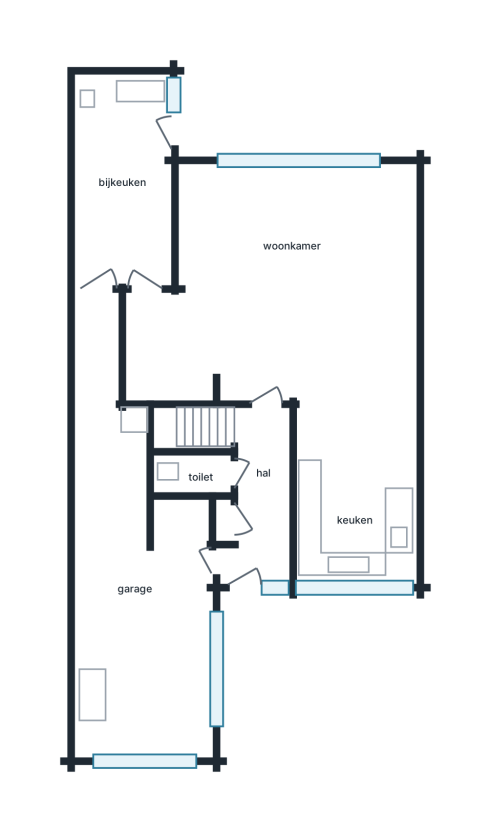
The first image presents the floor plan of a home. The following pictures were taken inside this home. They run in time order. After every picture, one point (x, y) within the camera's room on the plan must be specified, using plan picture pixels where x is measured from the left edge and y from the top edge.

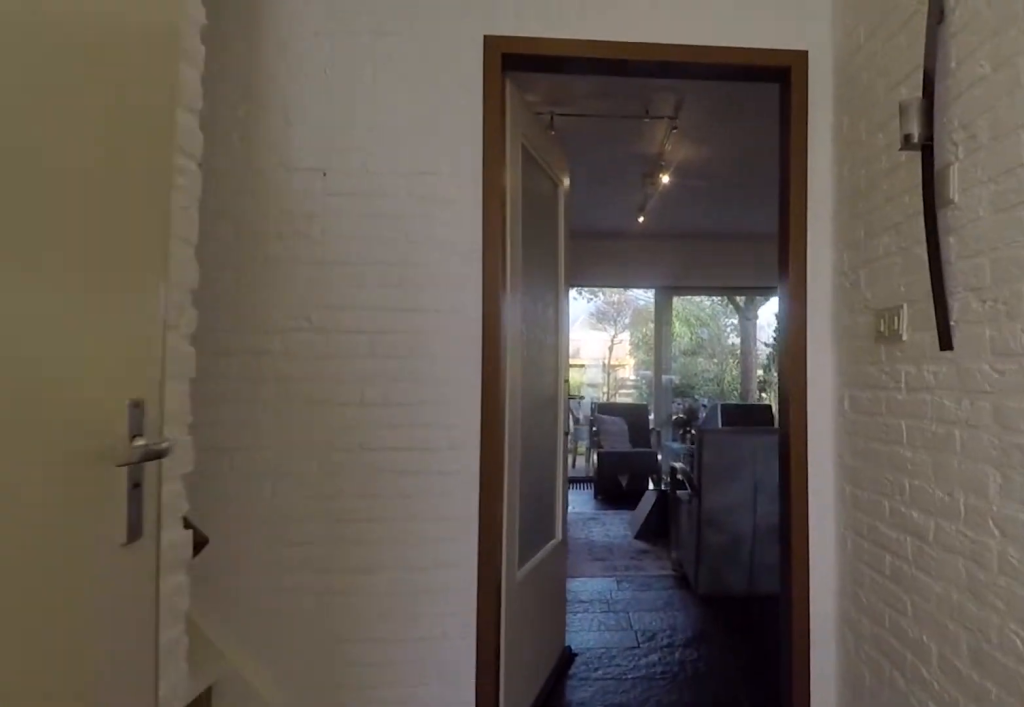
(259, 496)
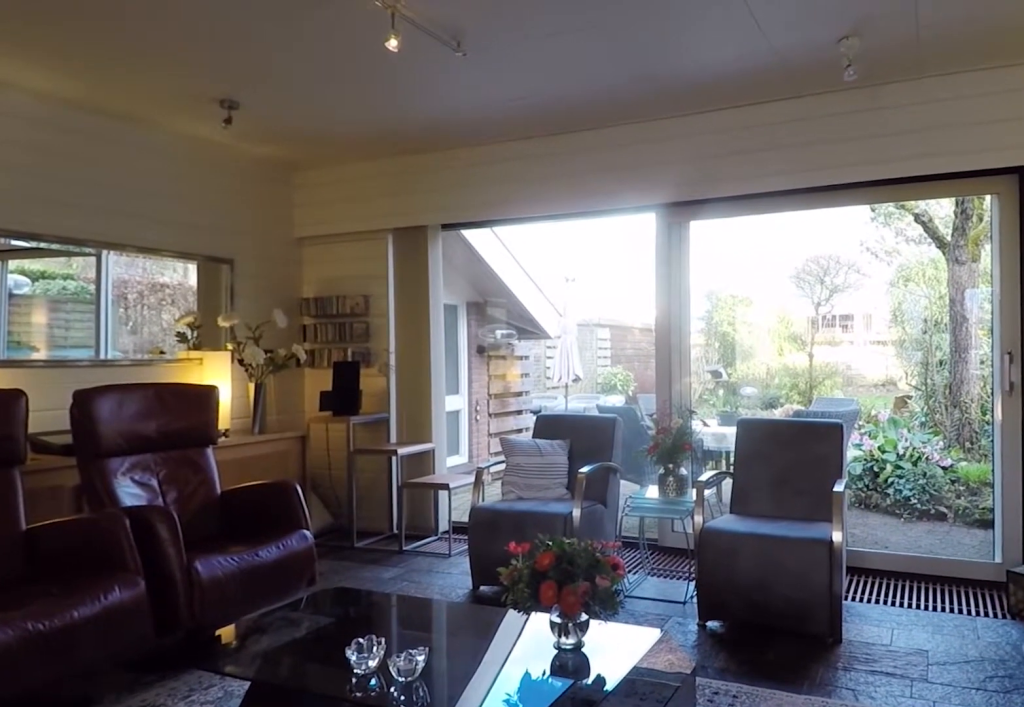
(207, 326)
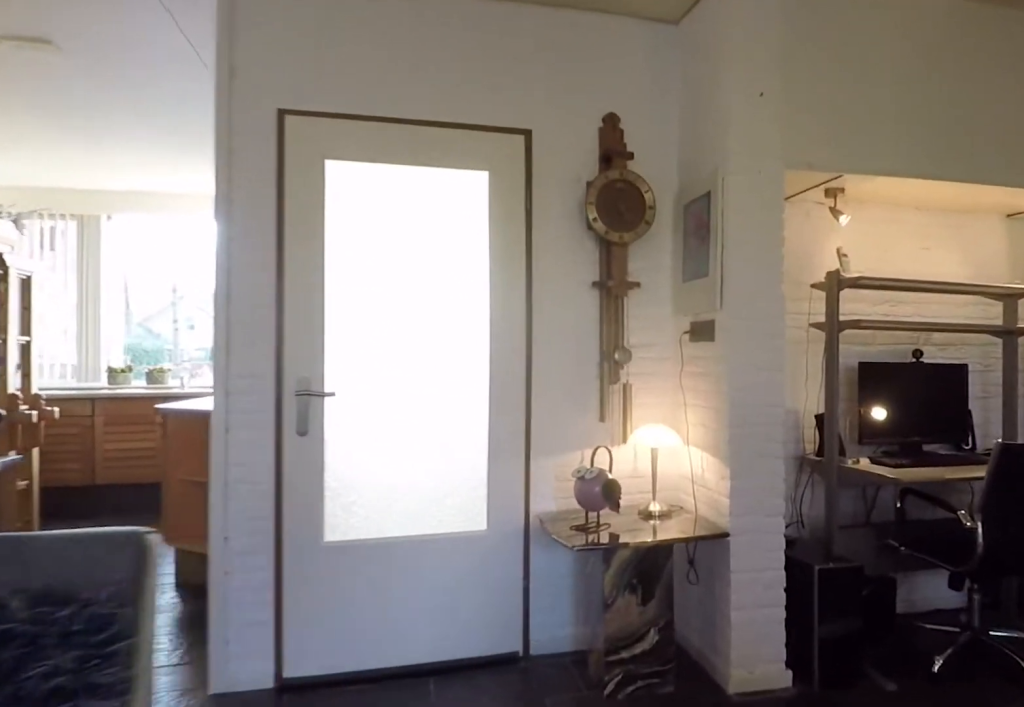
(212, 314)
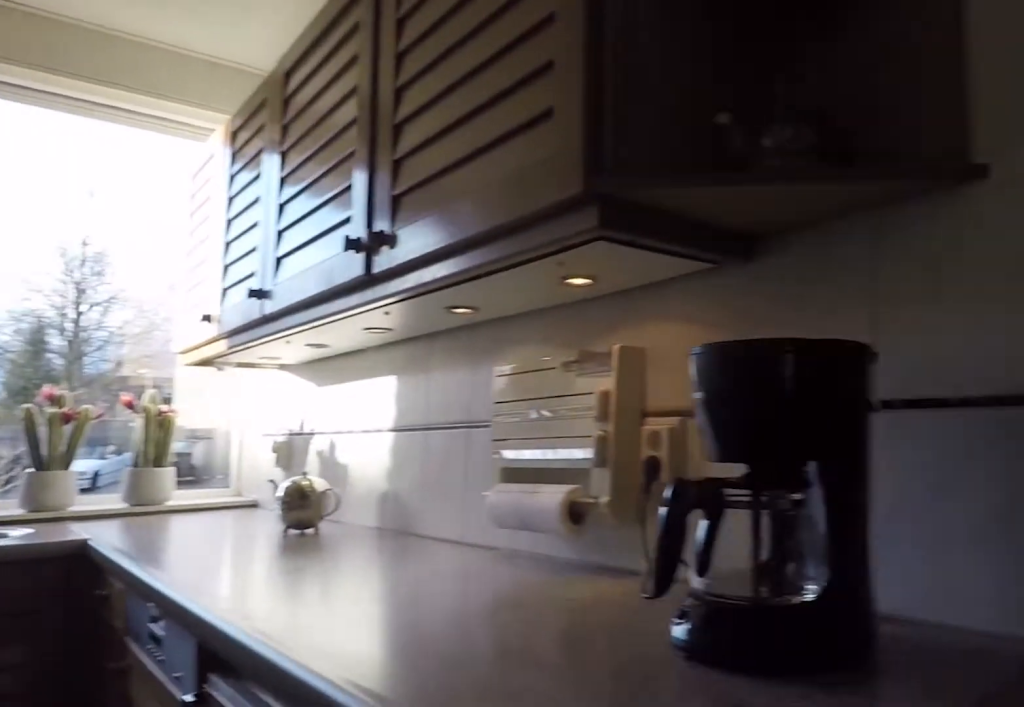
(354, 491)
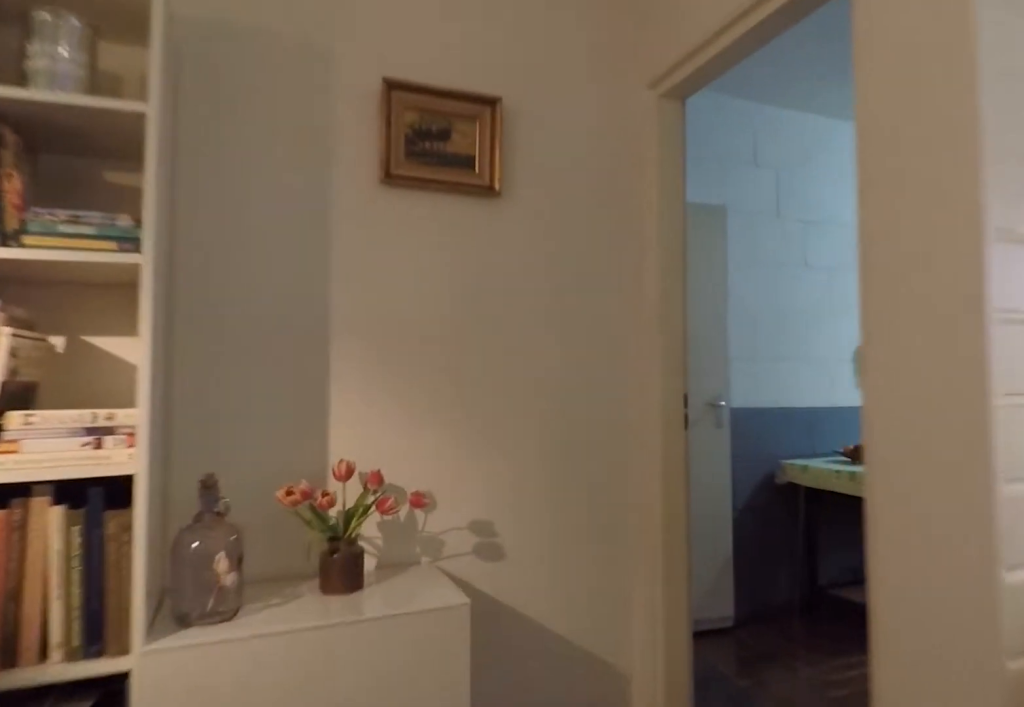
(203, 325)
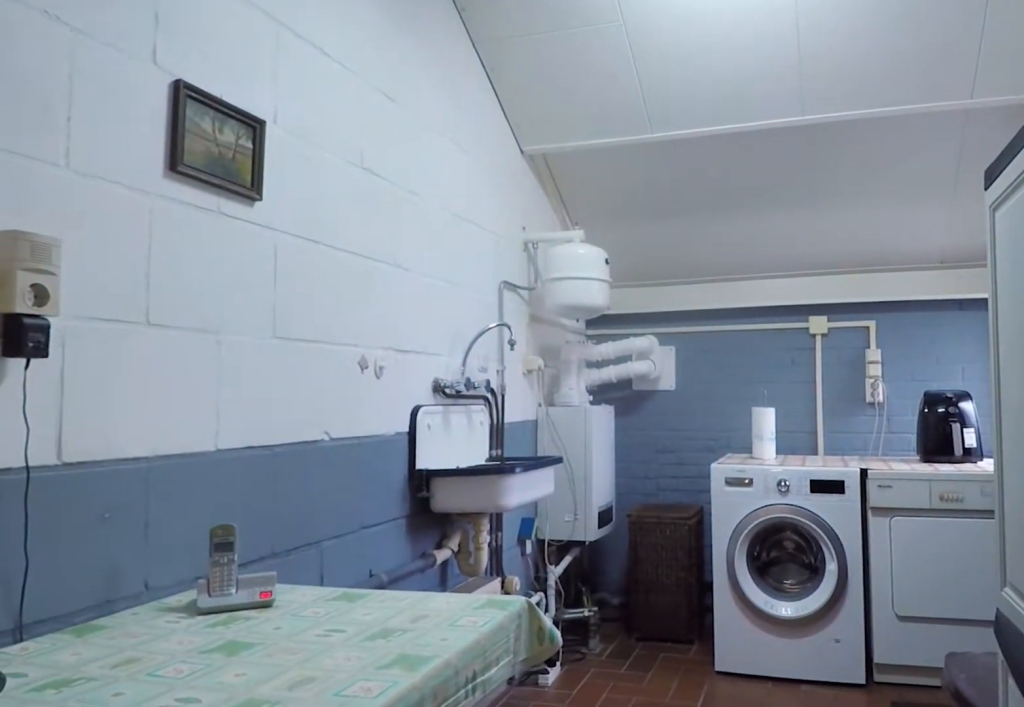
(122, 181)
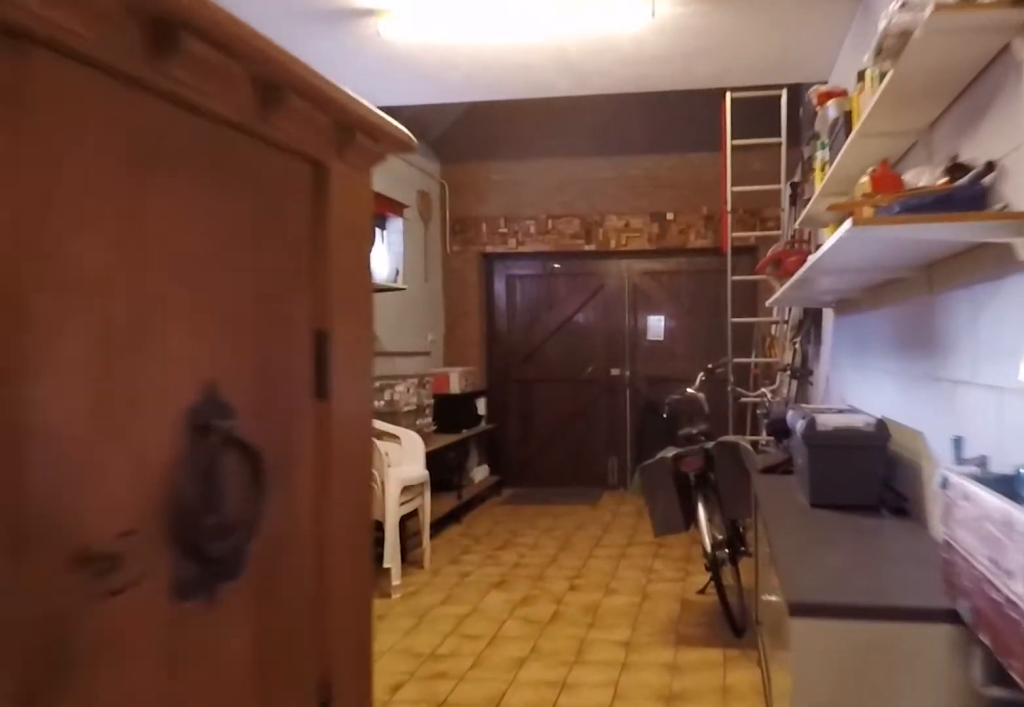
(137, 569)
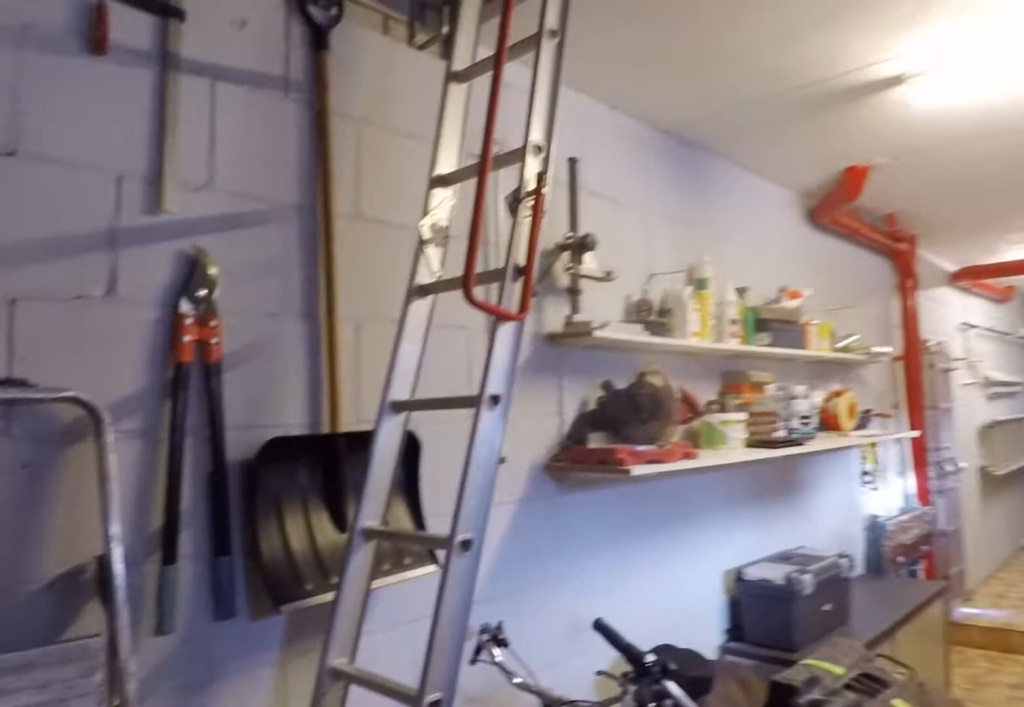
(137, 569)
